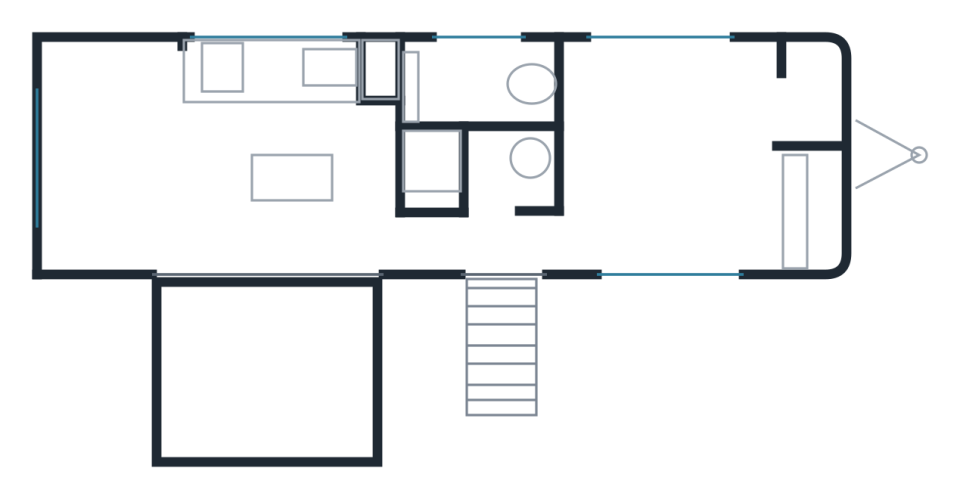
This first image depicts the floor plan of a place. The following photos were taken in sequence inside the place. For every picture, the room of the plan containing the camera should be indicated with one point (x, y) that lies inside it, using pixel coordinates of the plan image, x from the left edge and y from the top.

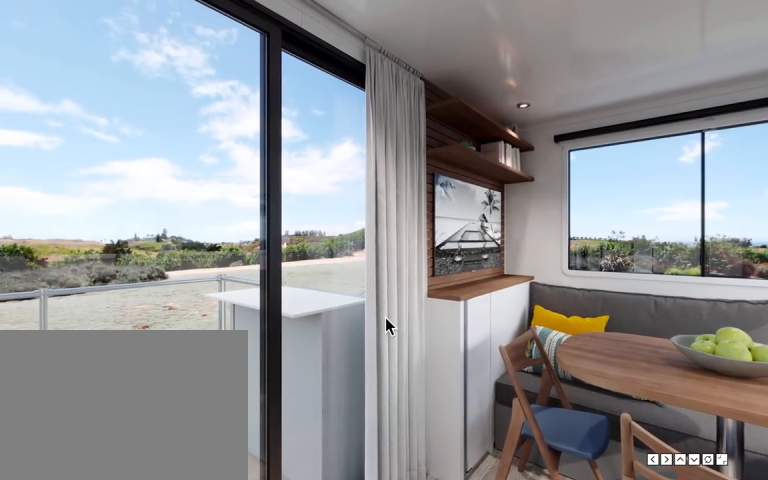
(290, 165)
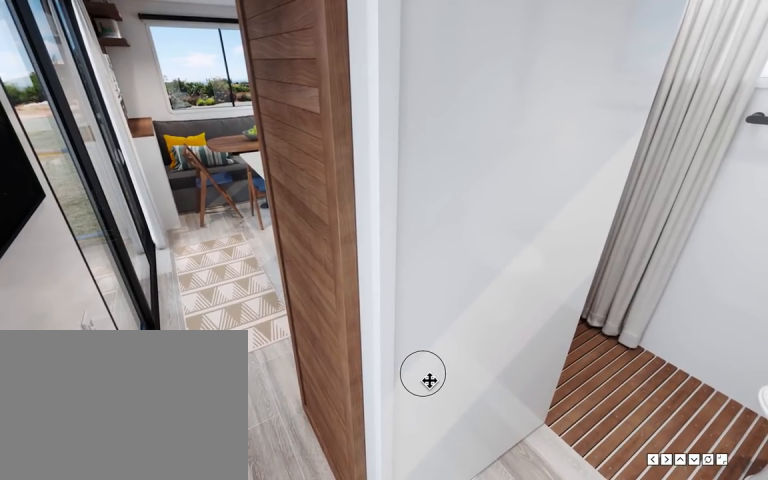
(482, 244)
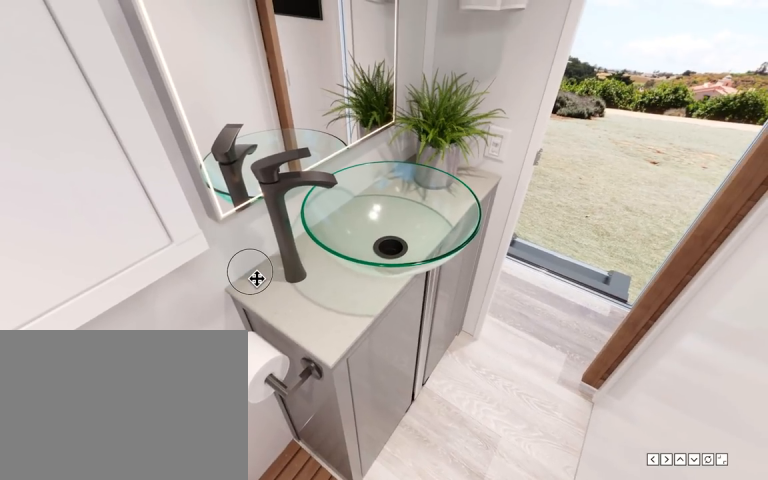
(487, 136)
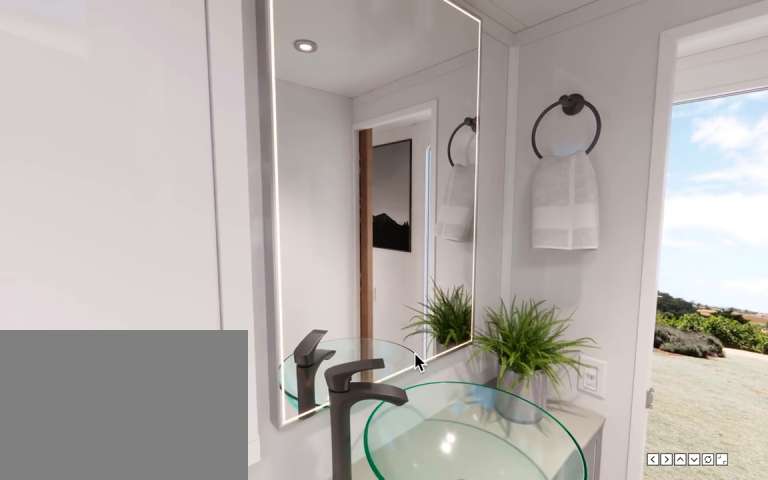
(482, 166)
